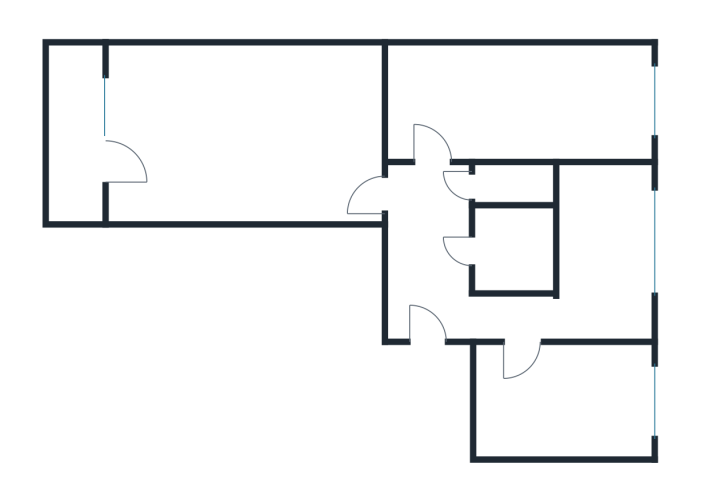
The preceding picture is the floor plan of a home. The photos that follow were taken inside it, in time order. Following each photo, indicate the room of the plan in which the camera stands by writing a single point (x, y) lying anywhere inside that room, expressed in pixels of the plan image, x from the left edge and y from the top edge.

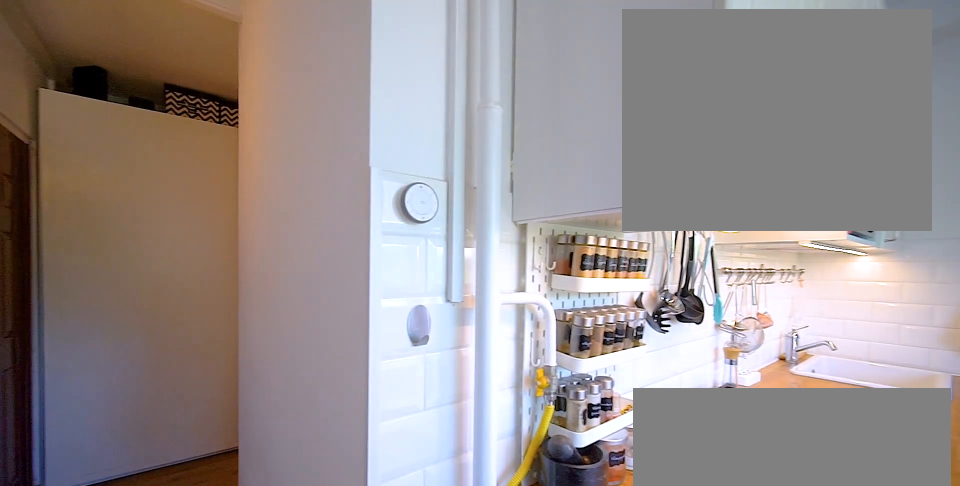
(607, 255)
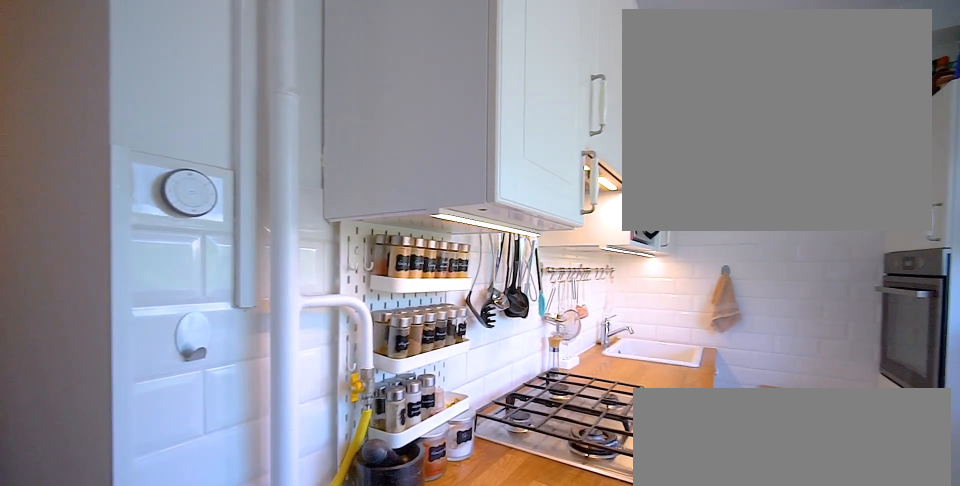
(607, 254)
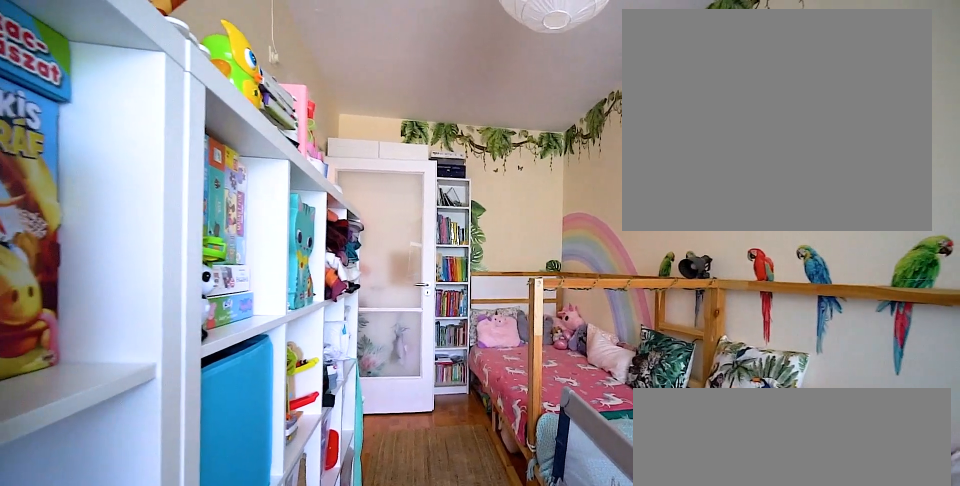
(536, 104)
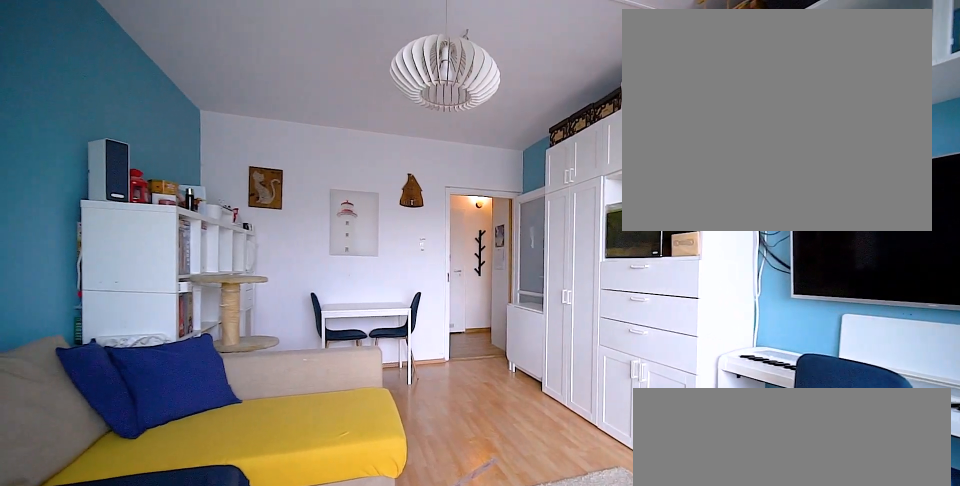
(251, 134)
